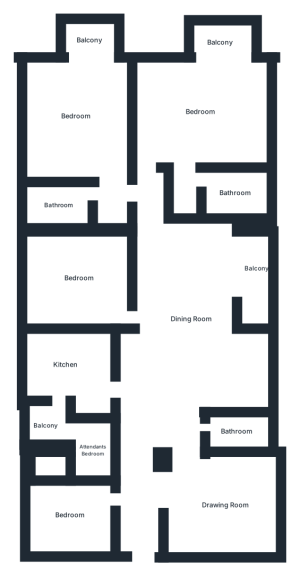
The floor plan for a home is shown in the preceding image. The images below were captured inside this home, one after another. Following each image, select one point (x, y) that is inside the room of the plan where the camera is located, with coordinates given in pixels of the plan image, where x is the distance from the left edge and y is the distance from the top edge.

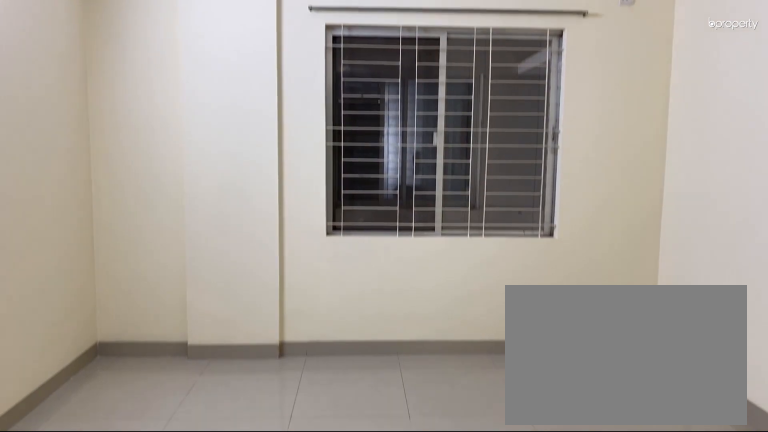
(223, 503)
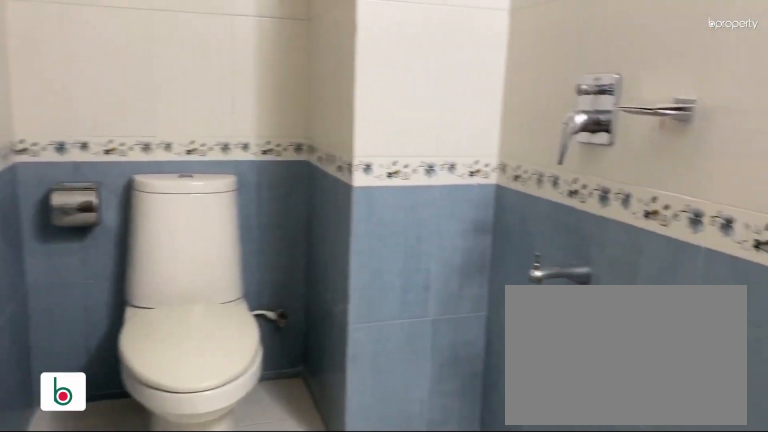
(235, 430)
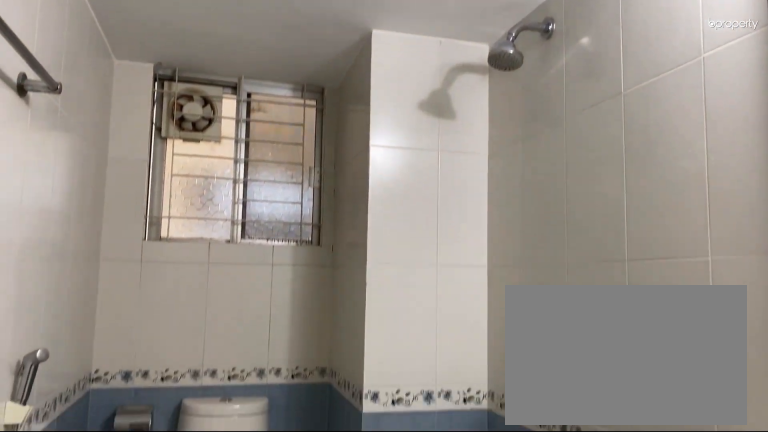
(235, 430)
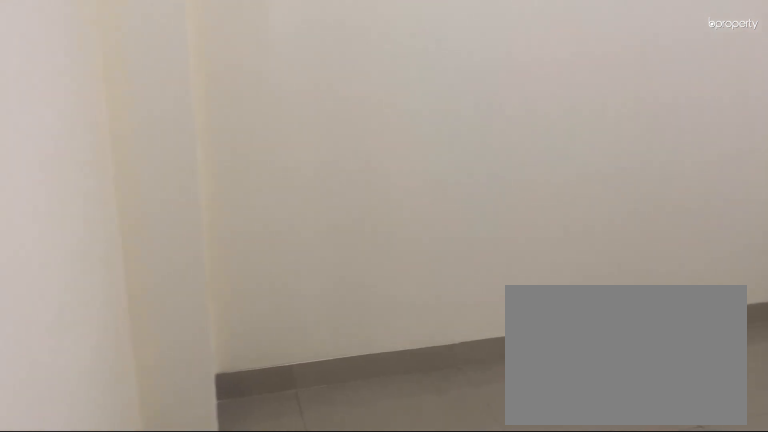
(69, 514)
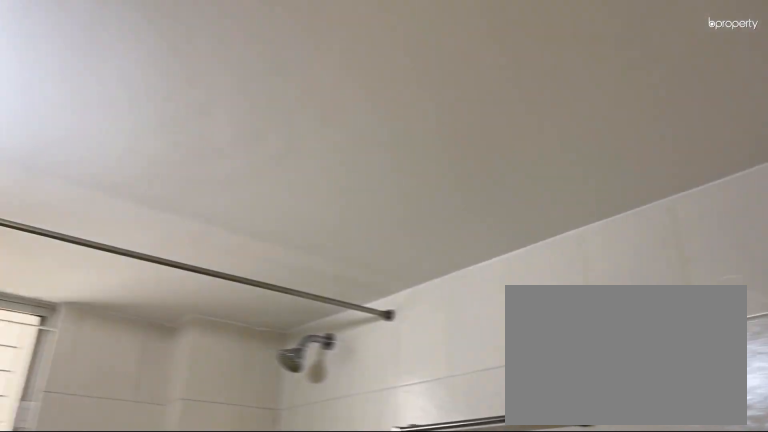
(233, 192)
